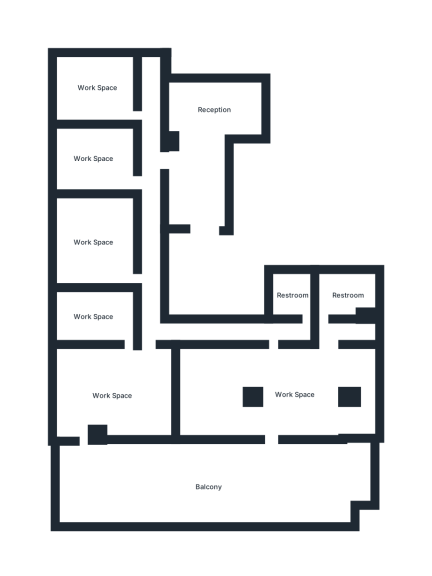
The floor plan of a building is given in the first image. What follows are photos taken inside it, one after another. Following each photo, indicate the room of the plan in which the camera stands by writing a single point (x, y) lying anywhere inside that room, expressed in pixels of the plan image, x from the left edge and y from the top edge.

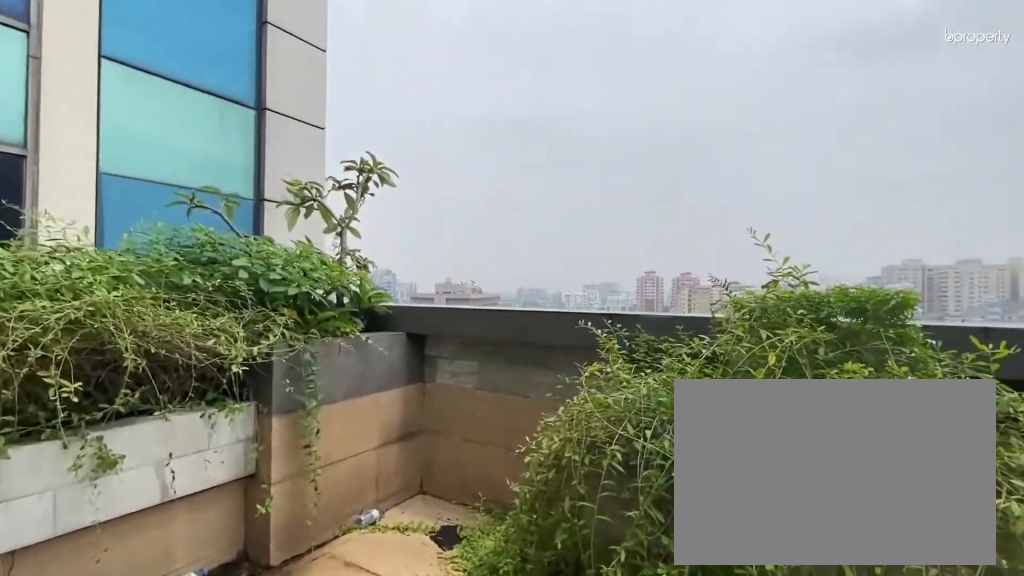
(252, 492)
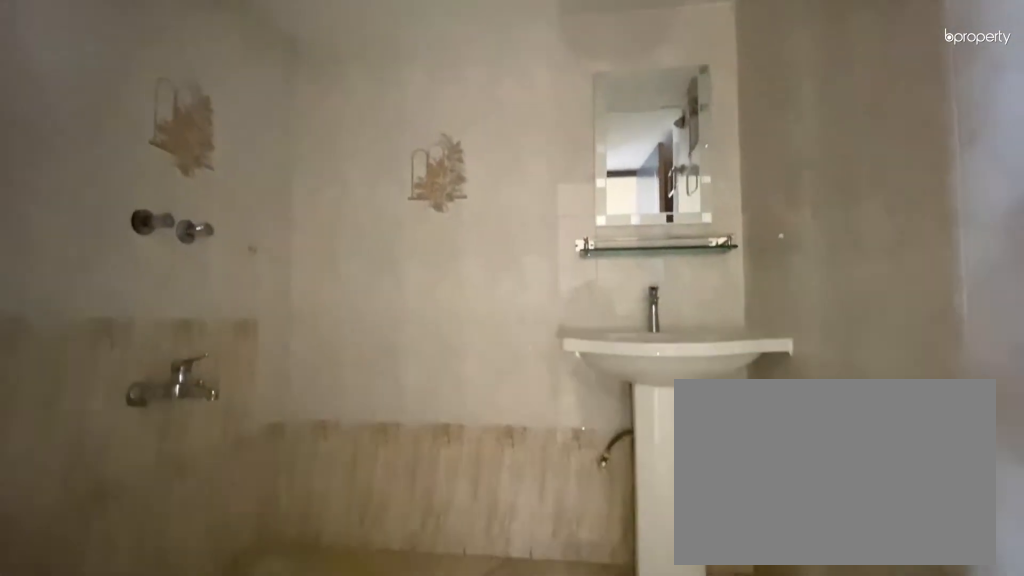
(295, 297)
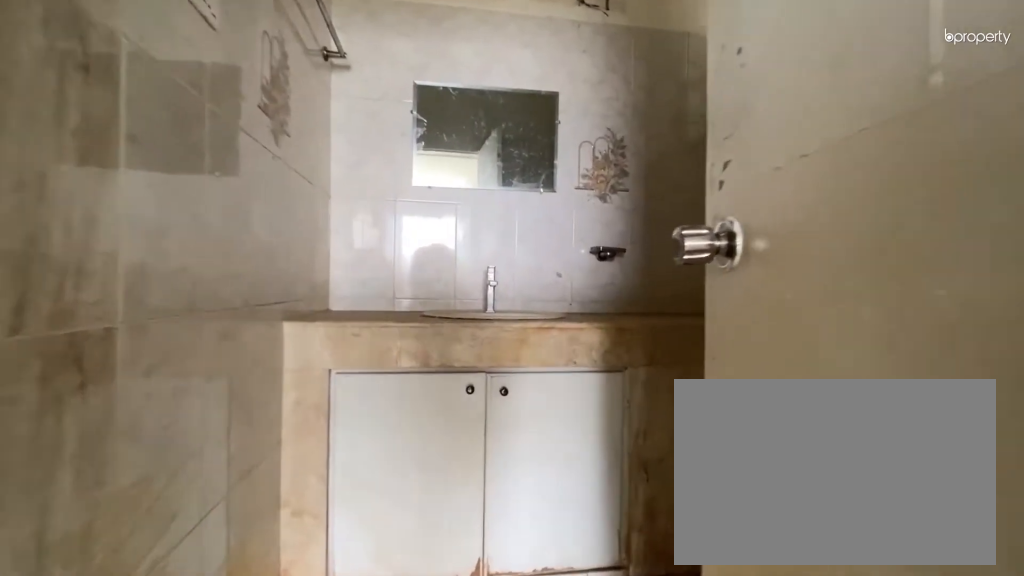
(343, 297)
